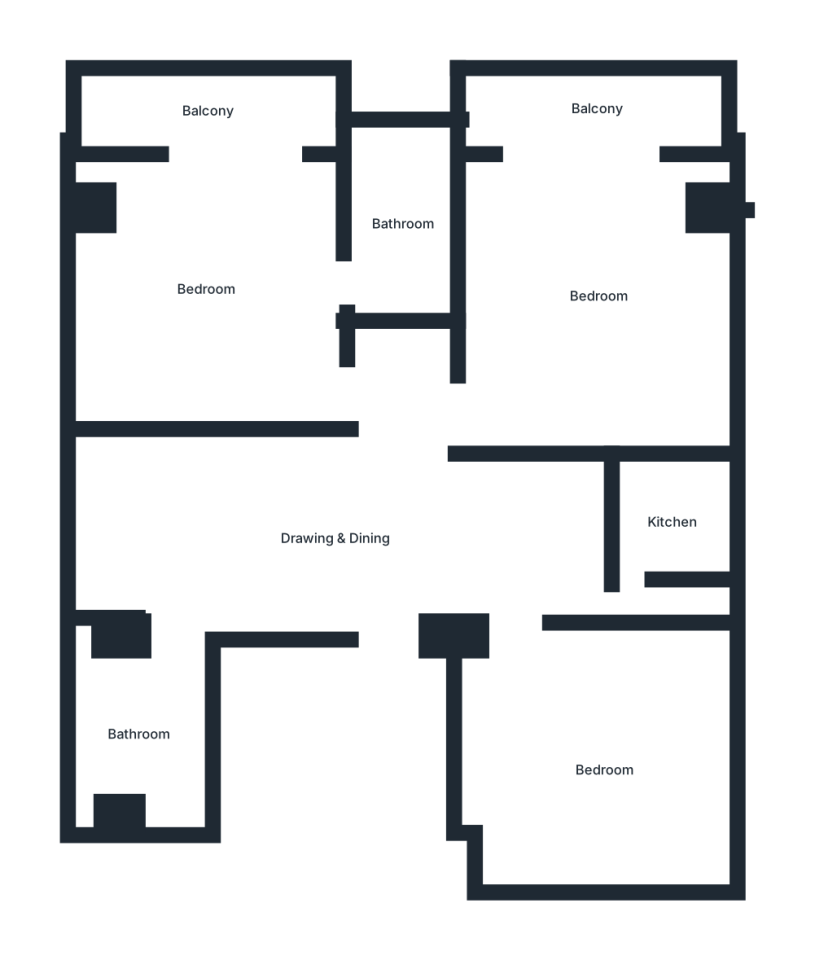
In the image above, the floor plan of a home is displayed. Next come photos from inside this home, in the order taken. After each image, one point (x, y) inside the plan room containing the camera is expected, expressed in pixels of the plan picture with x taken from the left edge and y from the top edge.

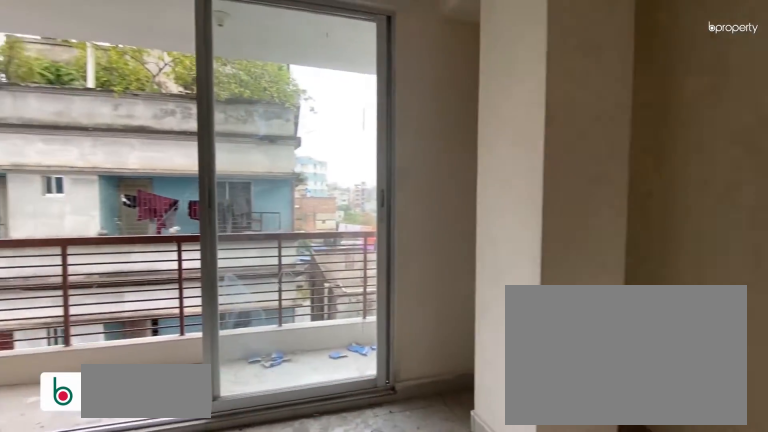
(595, 298)
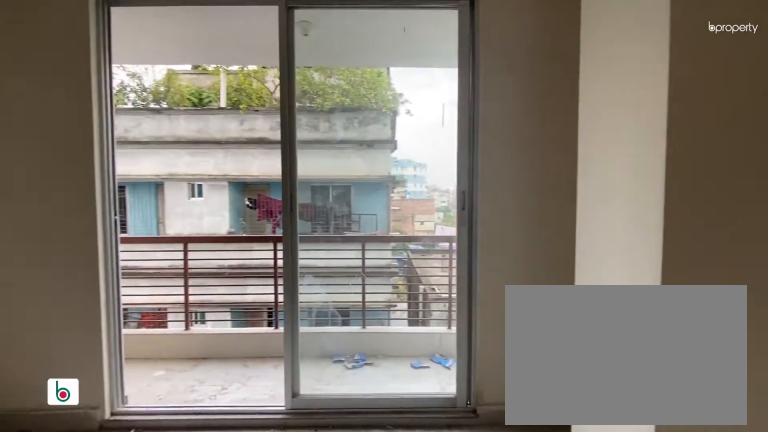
(595, 298)
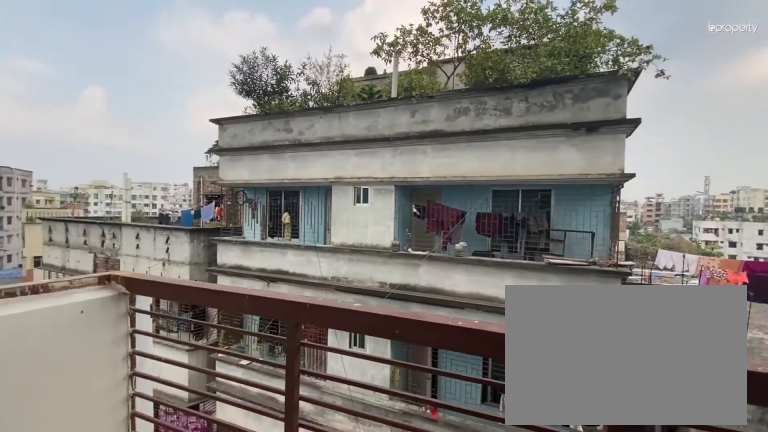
(597, 109)
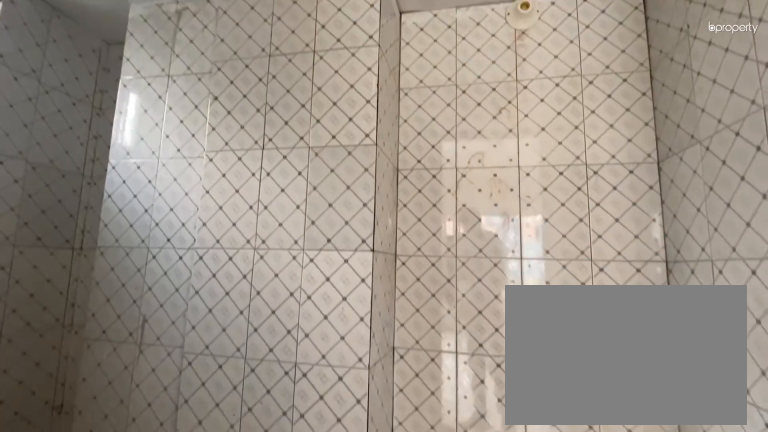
(407, 223)
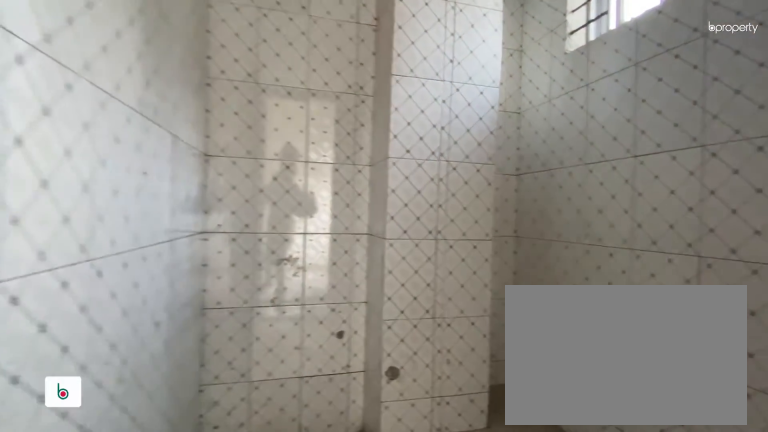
(142, 734)
